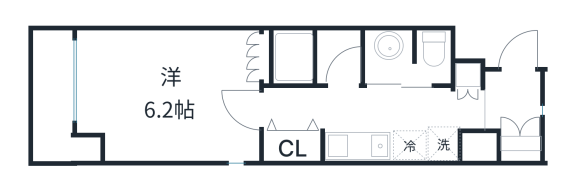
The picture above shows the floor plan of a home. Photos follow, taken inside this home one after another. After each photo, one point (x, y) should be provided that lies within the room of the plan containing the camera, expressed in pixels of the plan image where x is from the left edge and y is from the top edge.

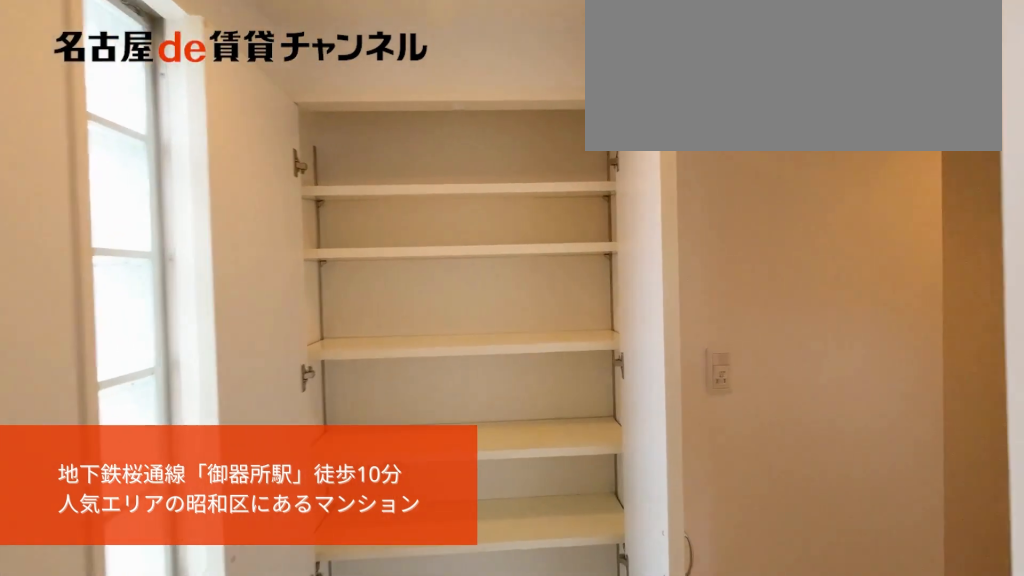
(512, 110)
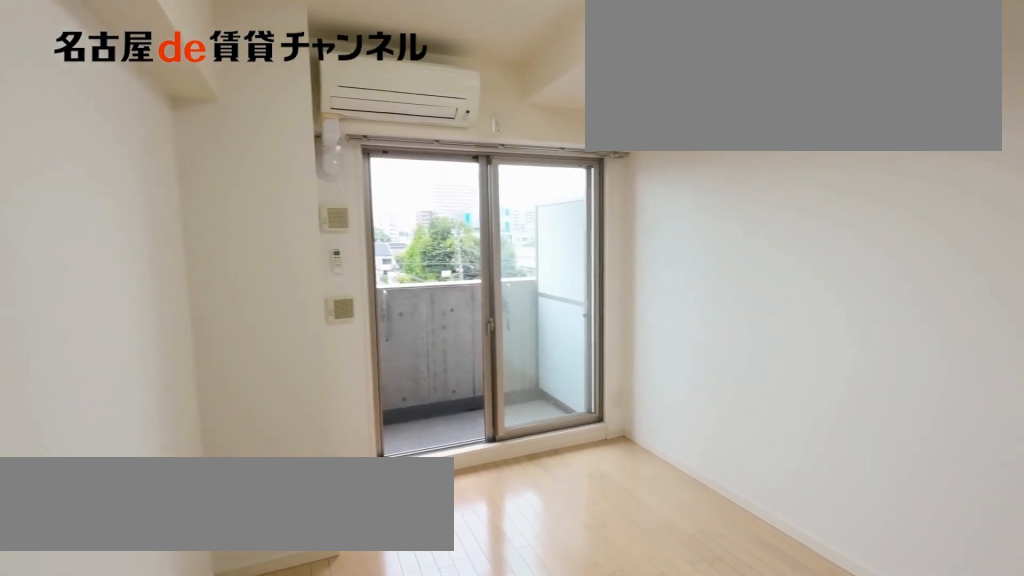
(168, 94)
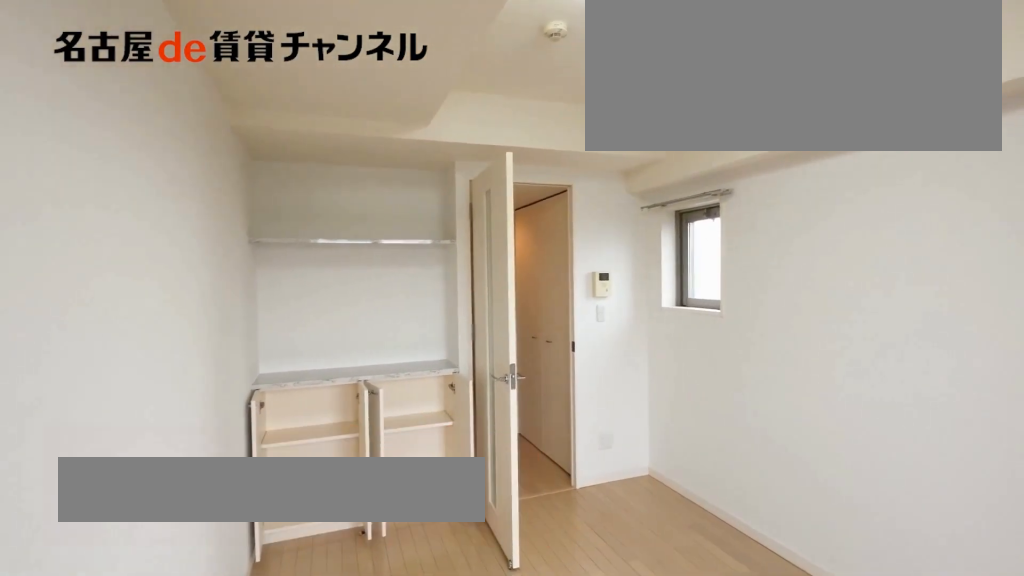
(168, 94)
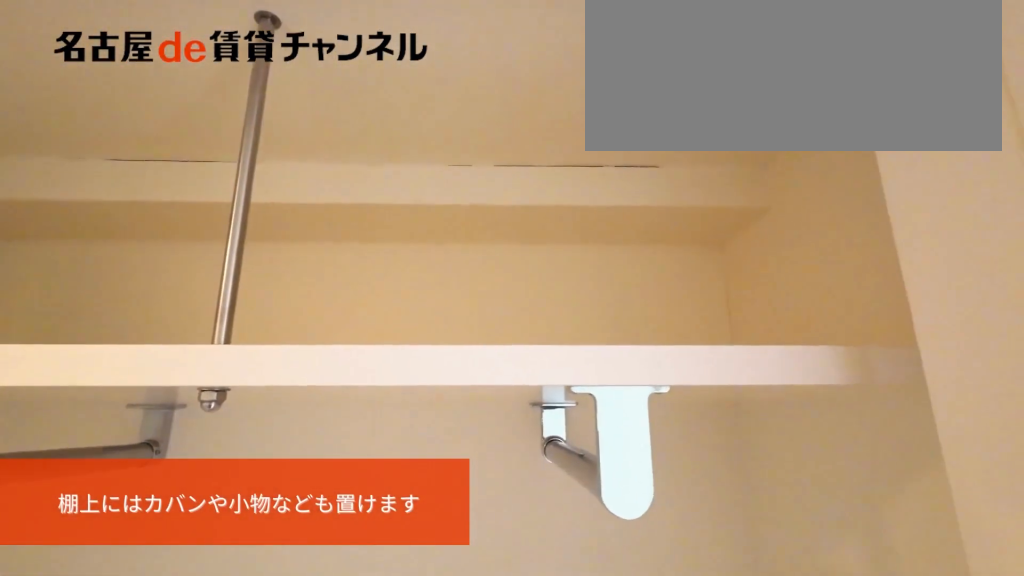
(294, 145)
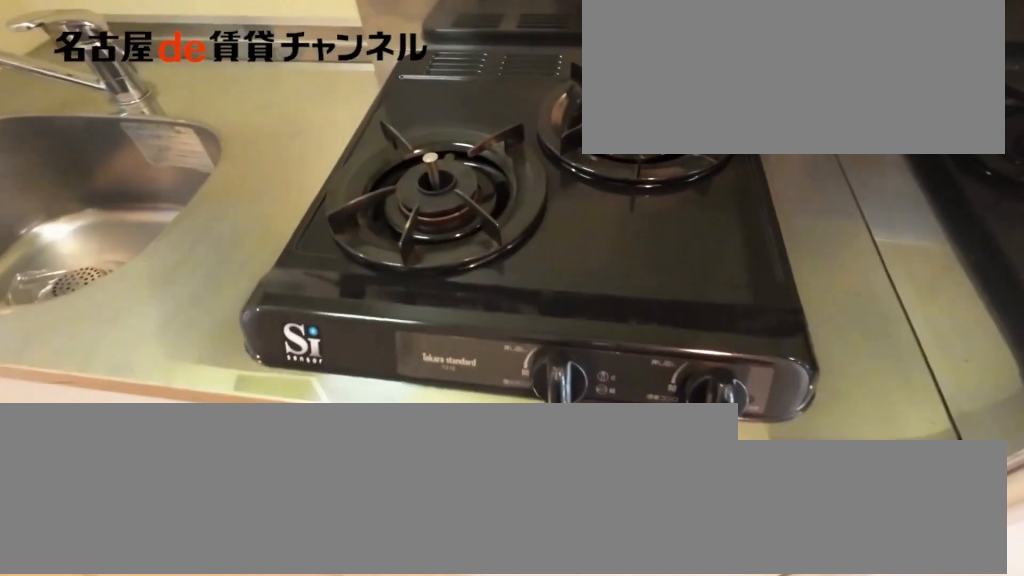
(372, 146)
